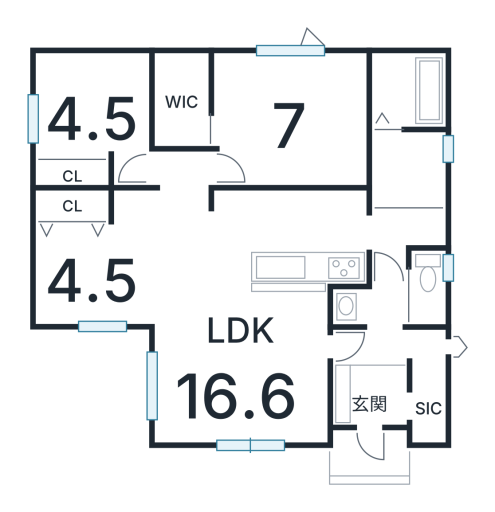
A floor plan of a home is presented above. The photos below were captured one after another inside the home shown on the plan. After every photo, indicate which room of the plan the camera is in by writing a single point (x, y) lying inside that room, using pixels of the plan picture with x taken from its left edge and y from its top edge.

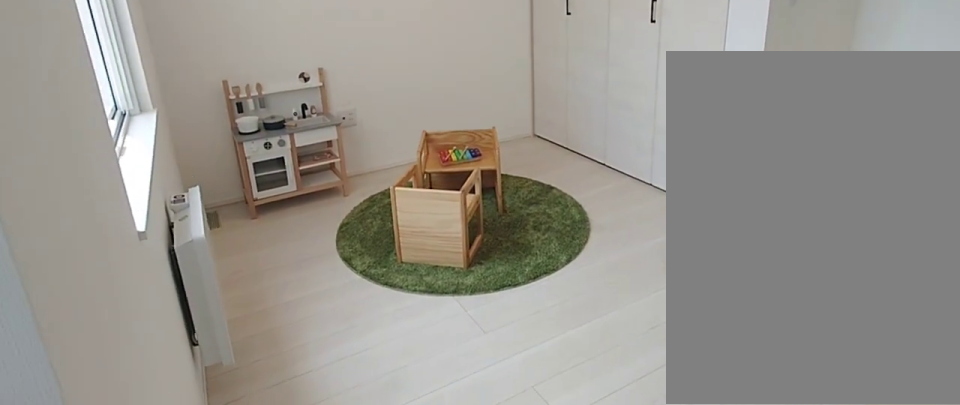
(83, 281)
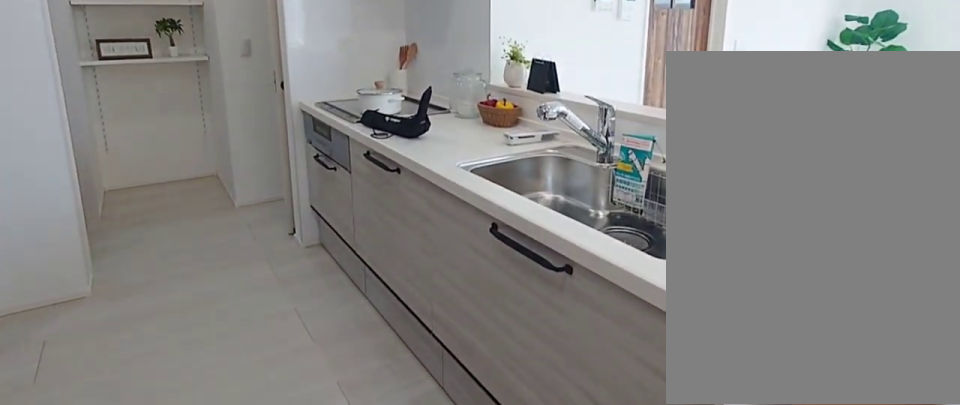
(292, 238)
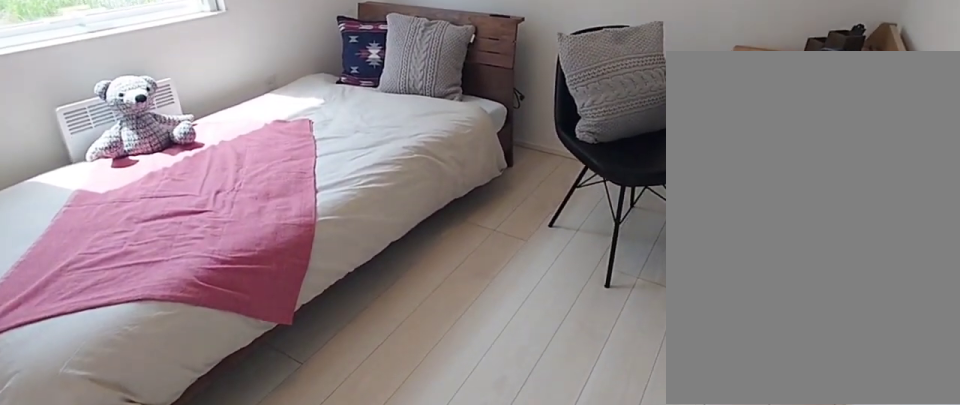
(87, 112)
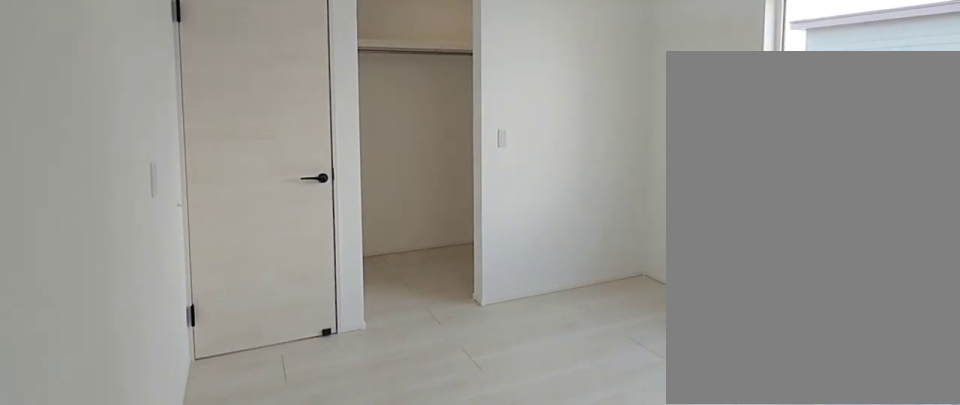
(282, 128)
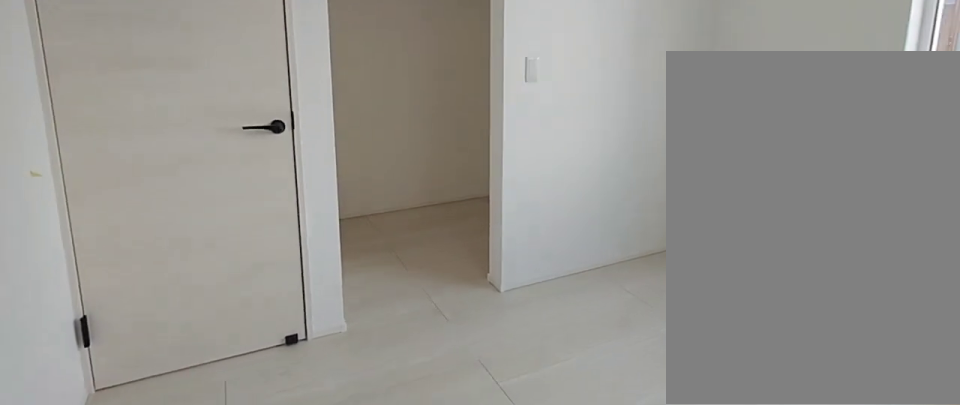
(282, 128)
